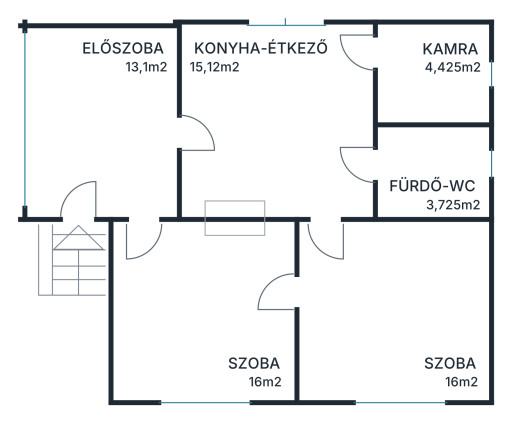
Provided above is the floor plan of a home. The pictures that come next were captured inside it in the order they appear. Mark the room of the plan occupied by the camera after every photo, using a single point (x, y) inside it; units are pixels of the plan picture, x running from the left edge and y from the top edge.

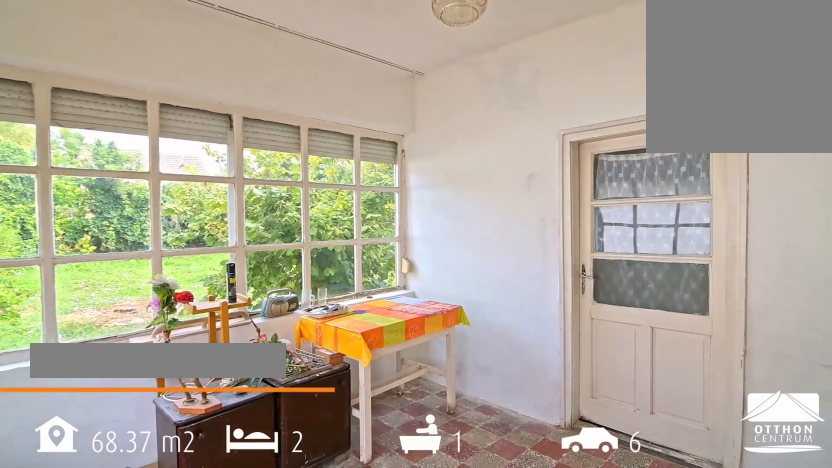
(80, 183)
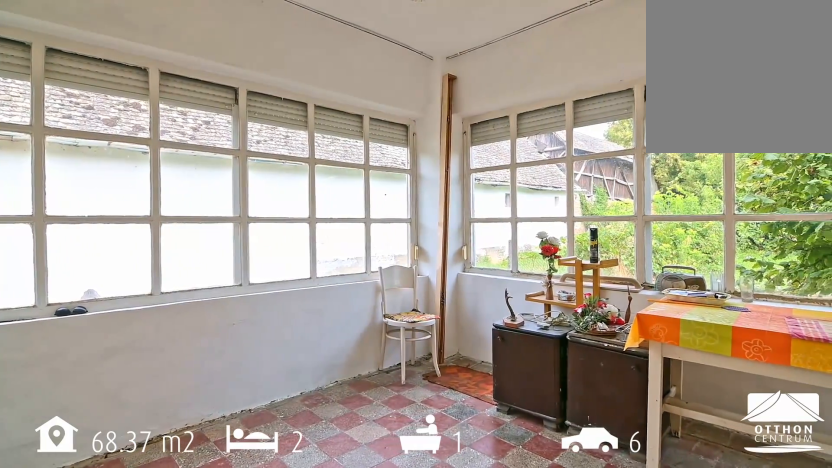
(80, 183)
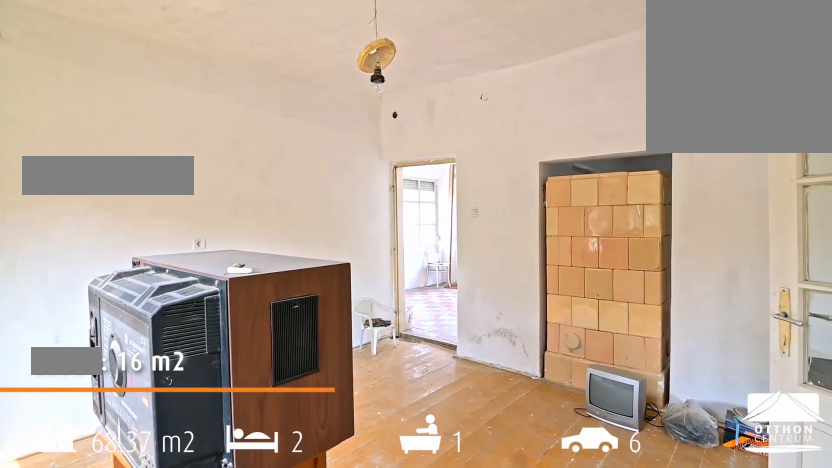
(199, 306)
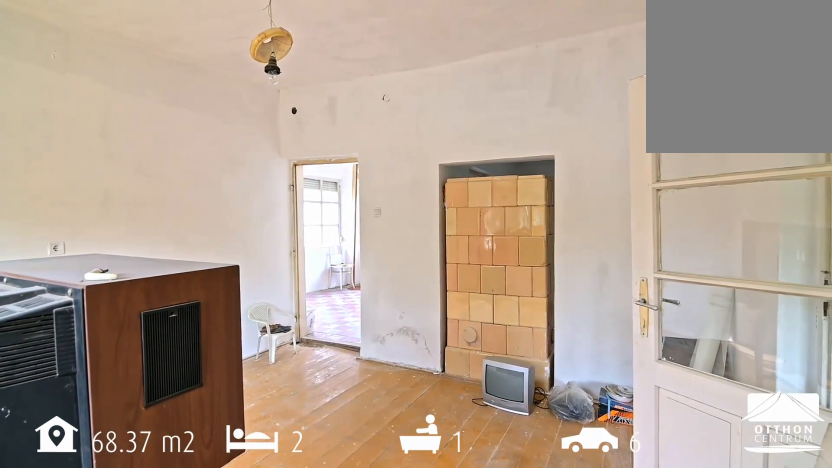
(199, 306)
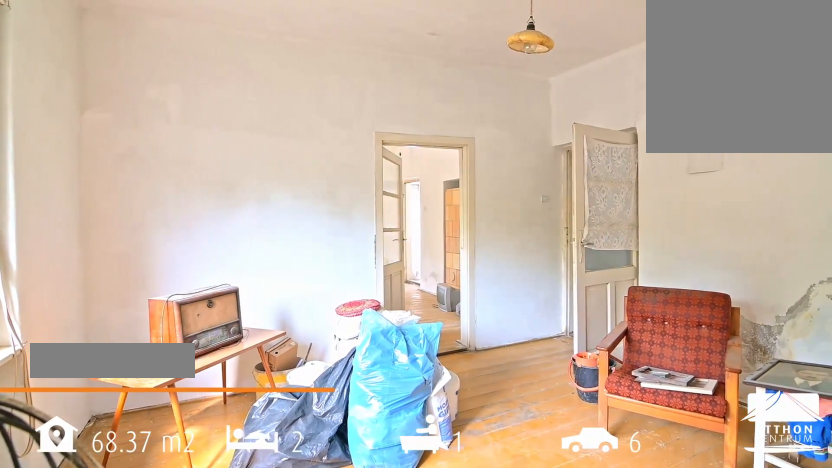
(402, 315)
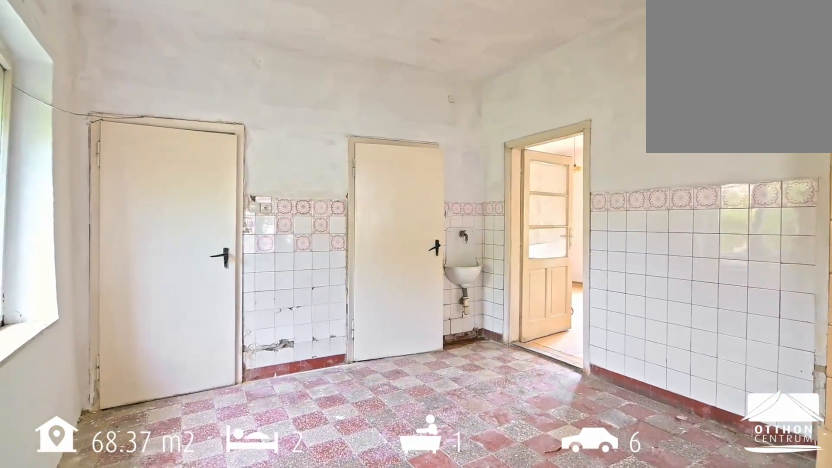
(279, 137)
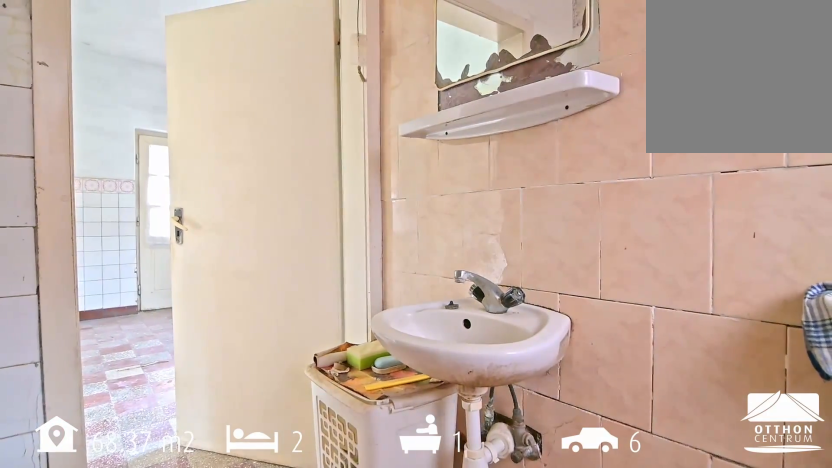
(436, 166)
